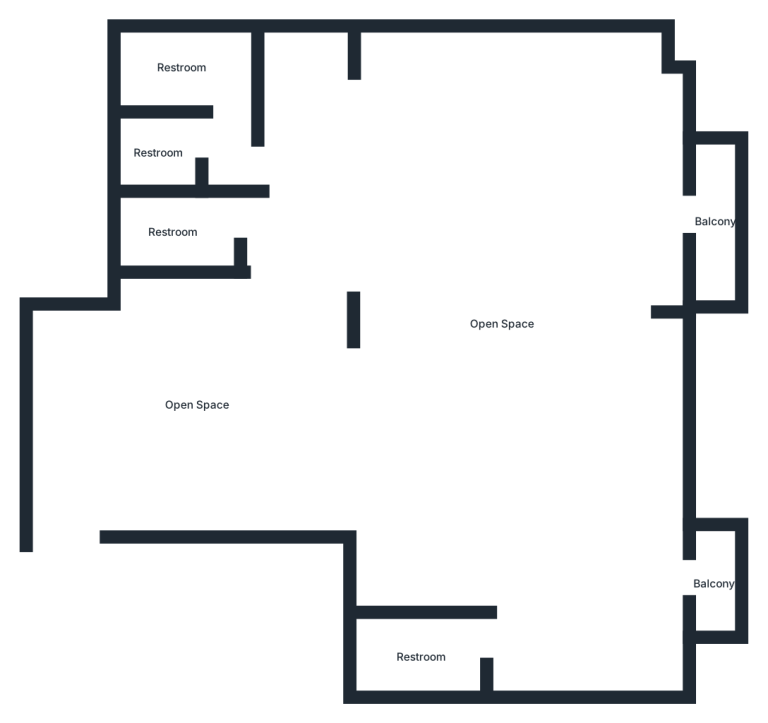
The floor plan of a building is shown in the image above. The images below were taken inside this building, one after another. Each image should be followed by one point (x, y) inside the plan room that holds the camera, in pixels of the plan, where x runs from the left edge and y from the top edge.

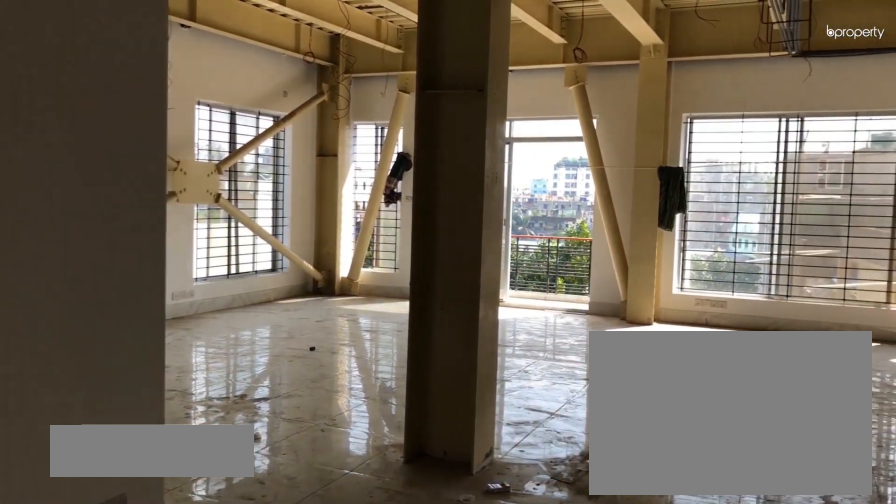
(200, 407)
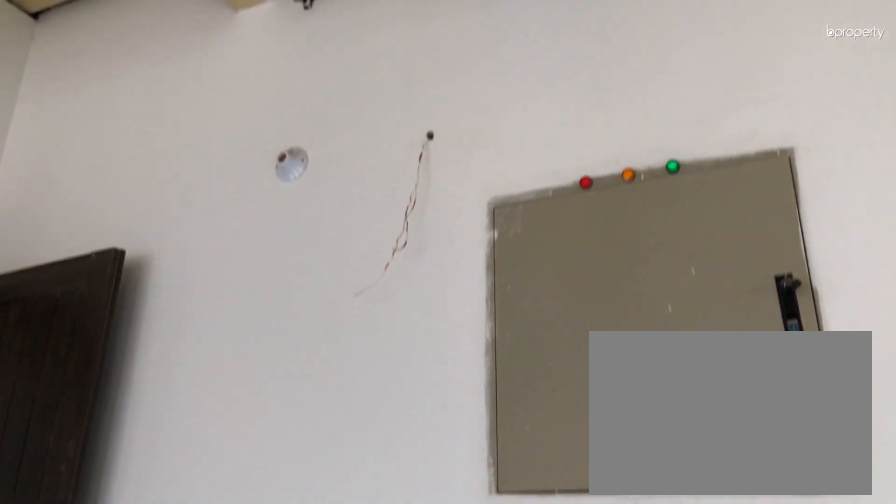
(200, 407)
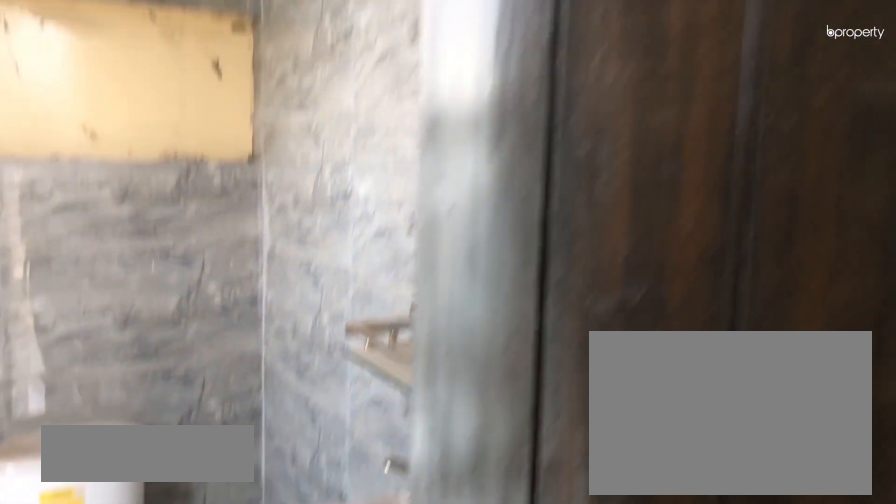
(413, 657)
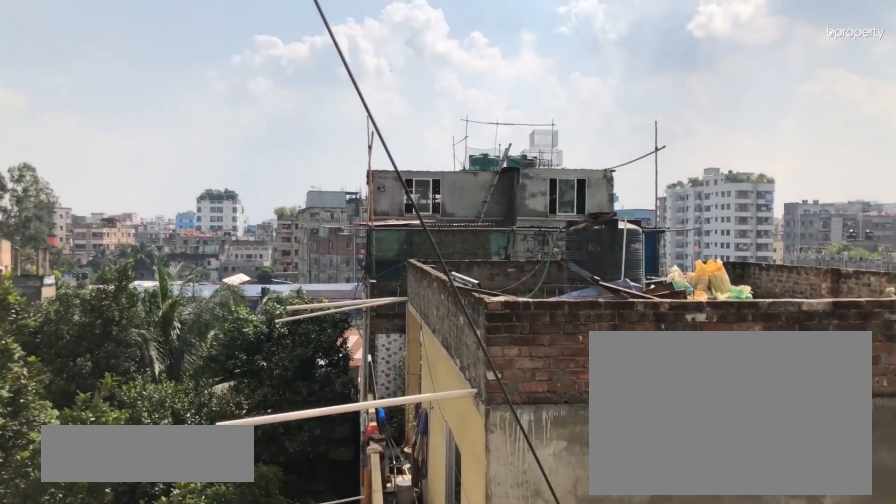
(716, 587)
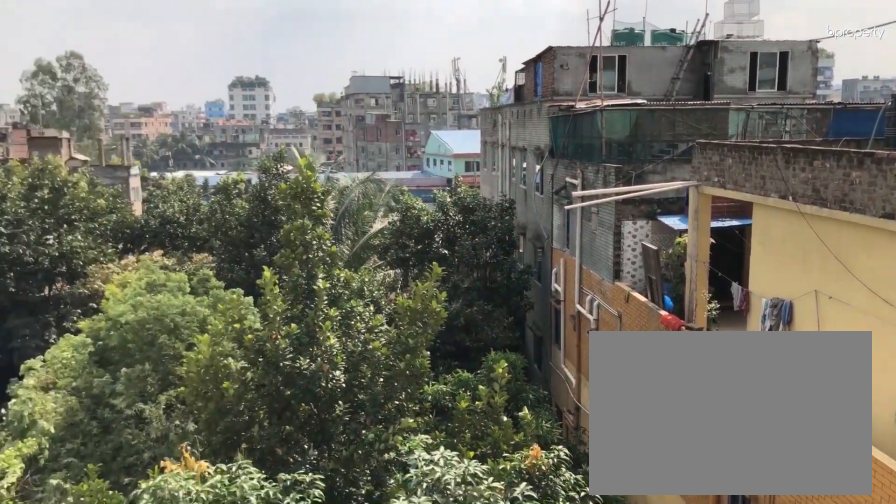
(721, 218)
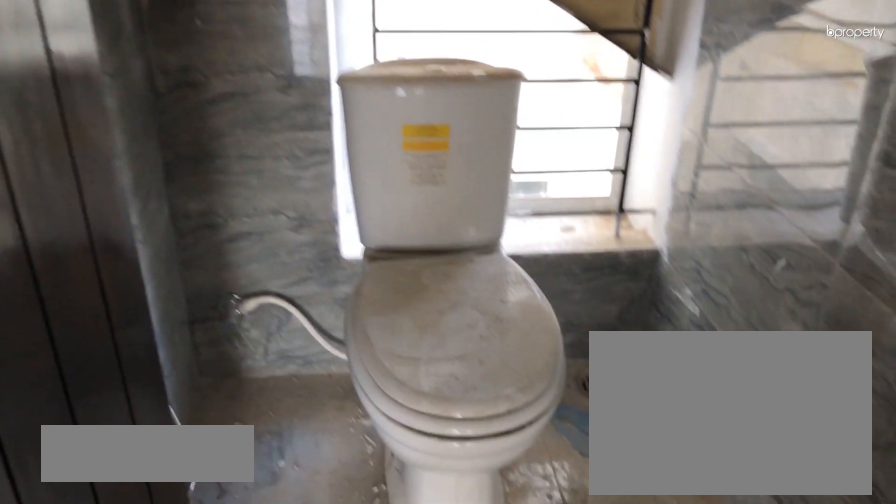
(157, 151)
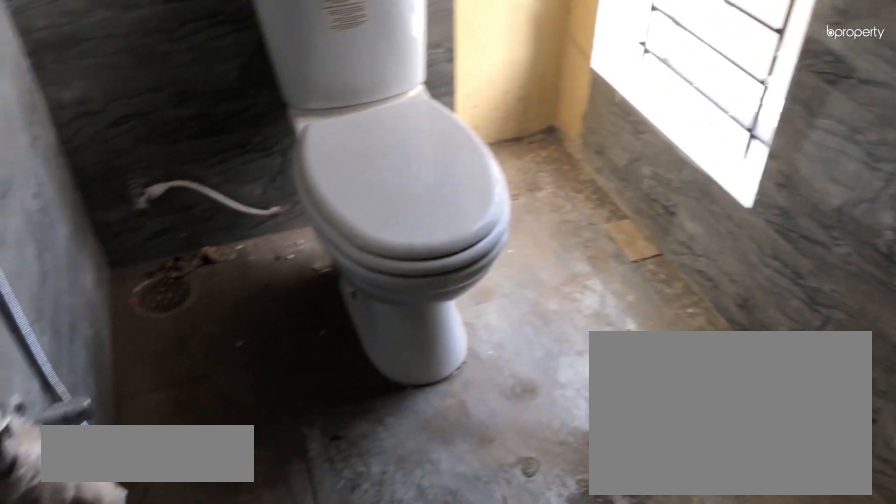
(181, 69)
